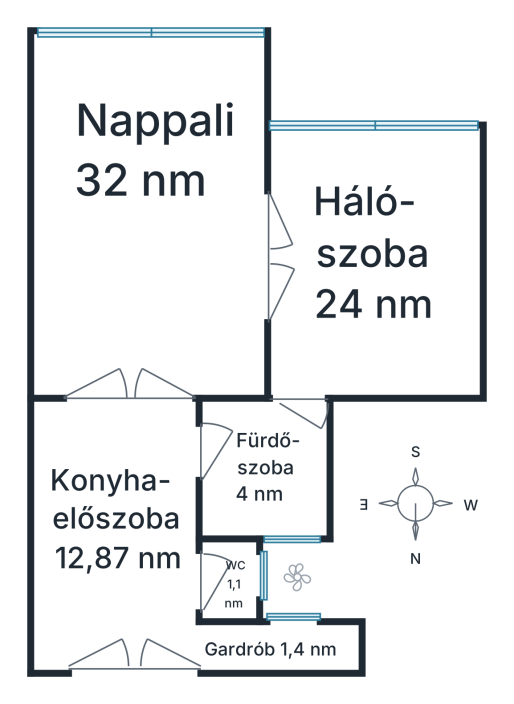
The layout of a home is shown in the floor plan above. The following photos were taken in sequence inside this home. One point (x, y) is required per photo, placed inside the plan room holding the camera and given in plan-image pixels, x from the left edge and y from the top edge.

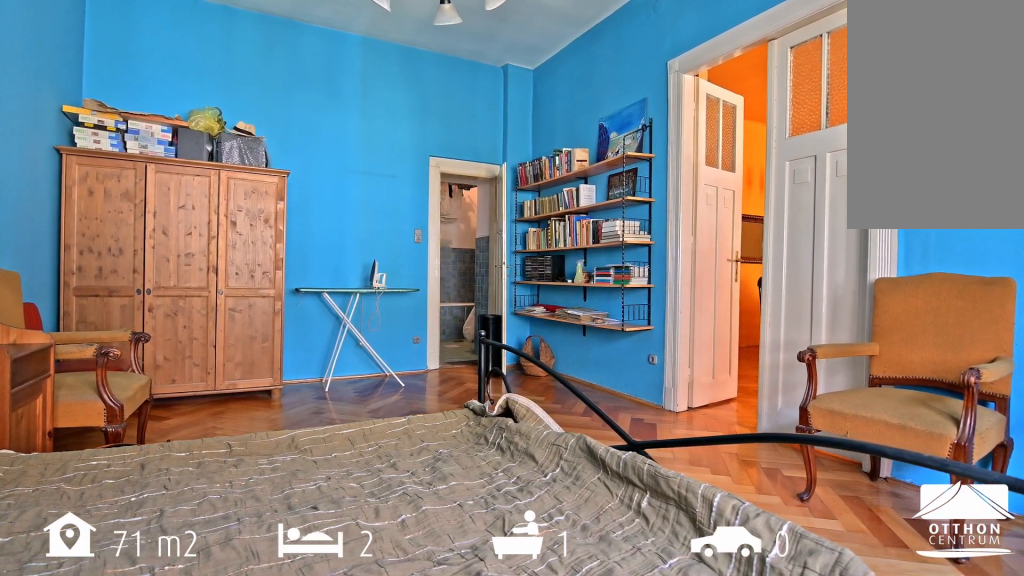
(380, 263)
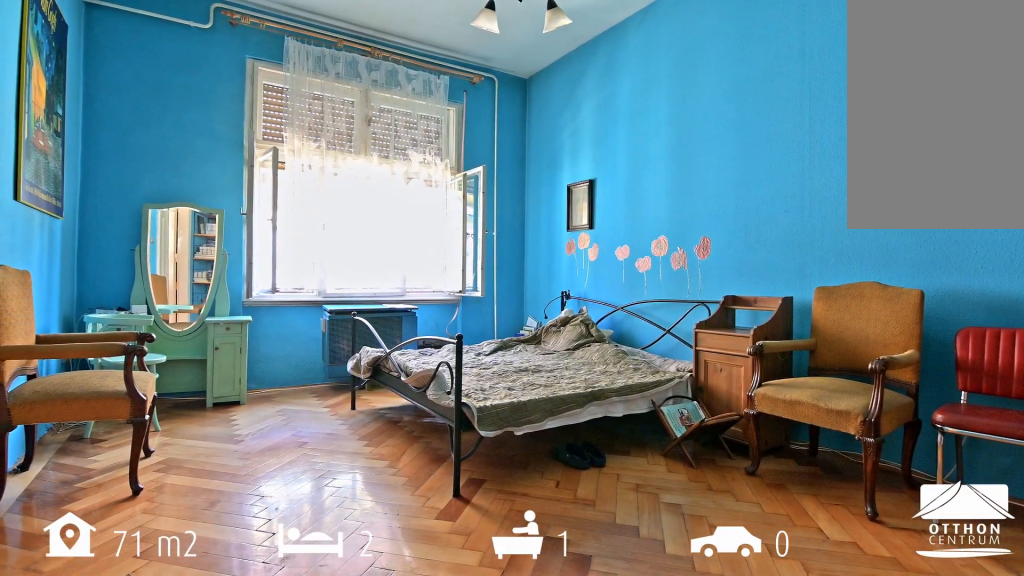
(380, 263)
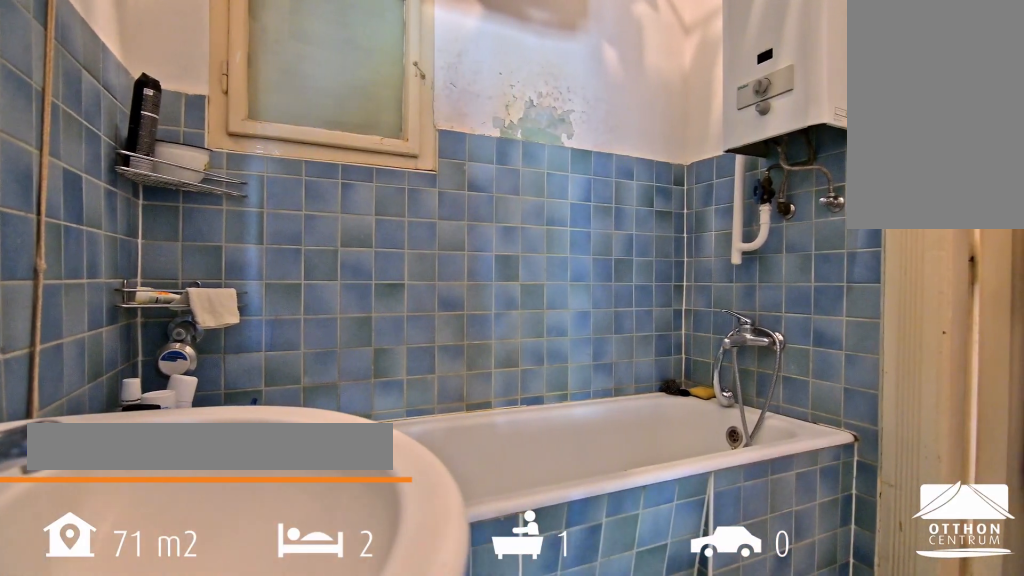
(264, 466)
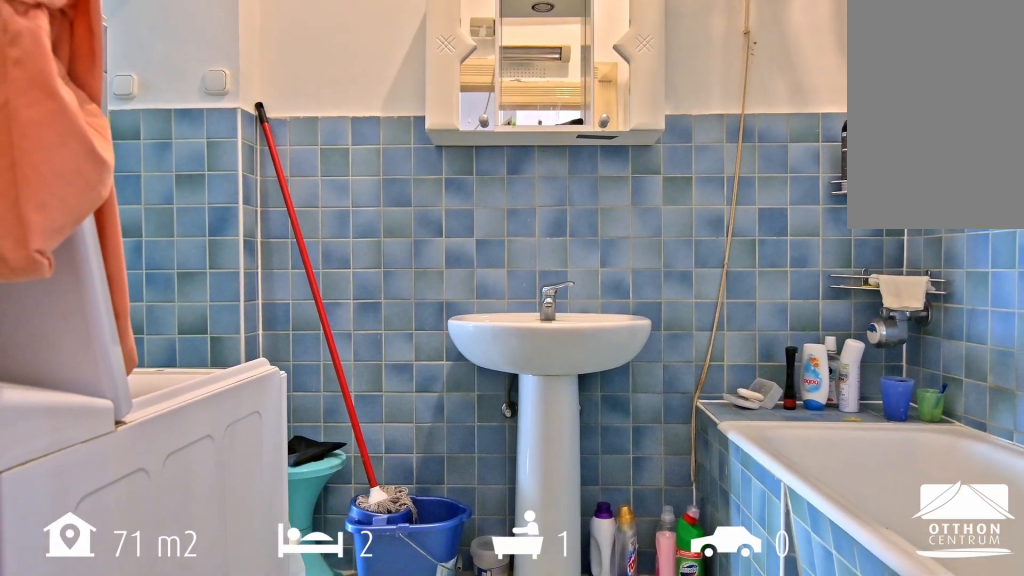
(264, 467)
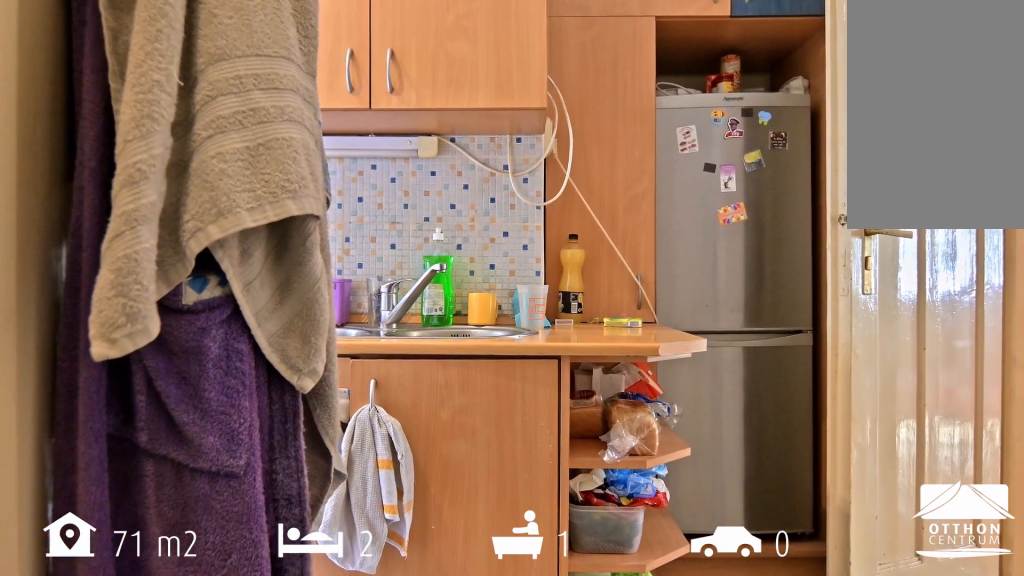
(264, 467)
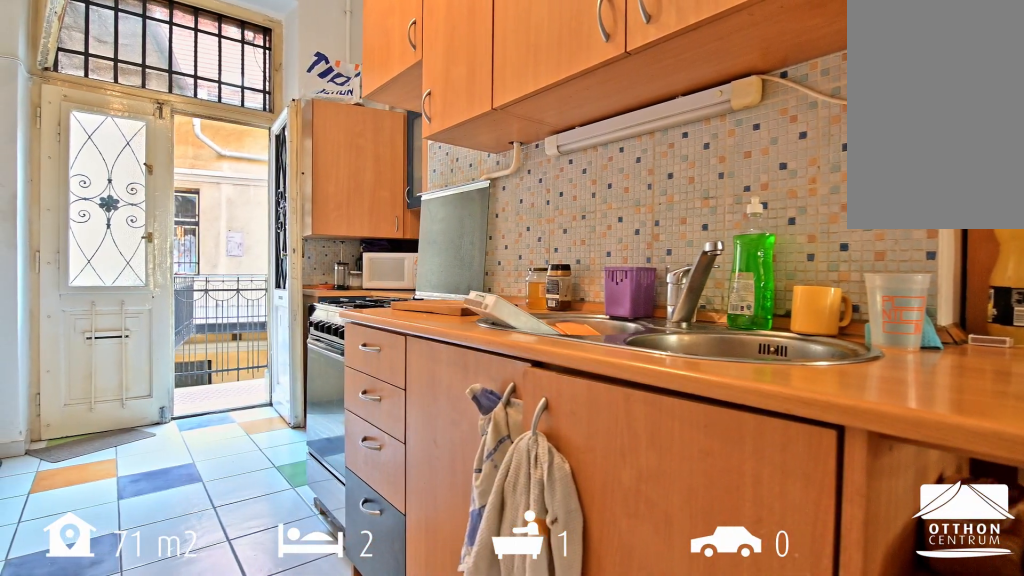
(108, 532)
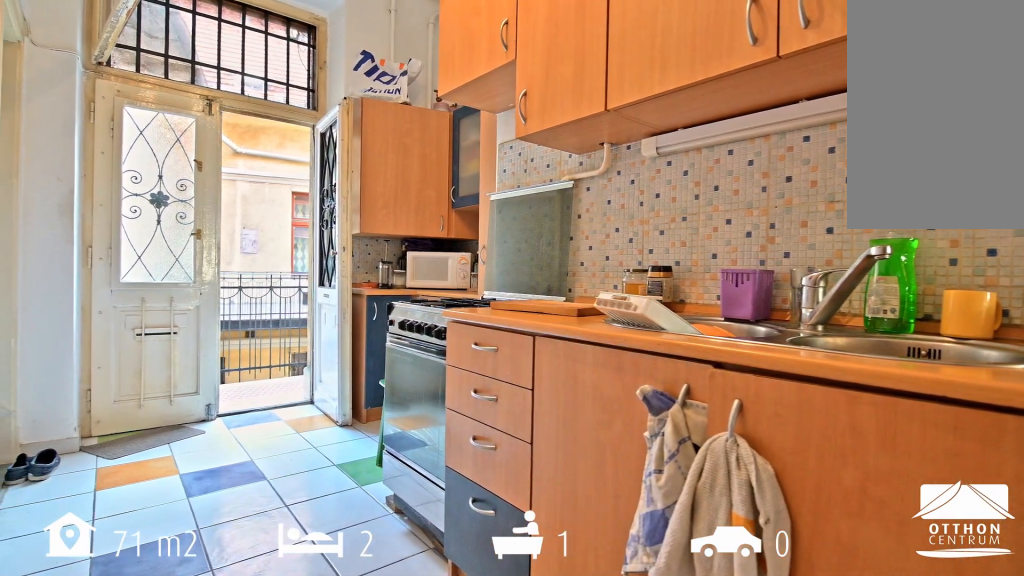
(109, 532)
